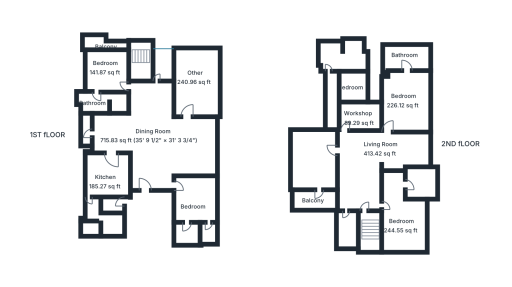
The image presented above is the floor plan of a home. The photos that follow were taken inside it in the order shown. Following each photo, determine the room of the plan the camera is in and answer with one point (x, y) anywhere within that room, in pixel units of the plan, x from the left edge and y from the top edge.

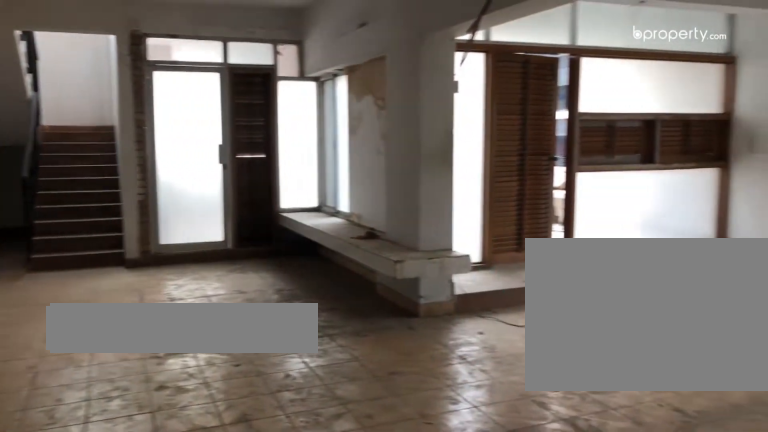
(145, 136)
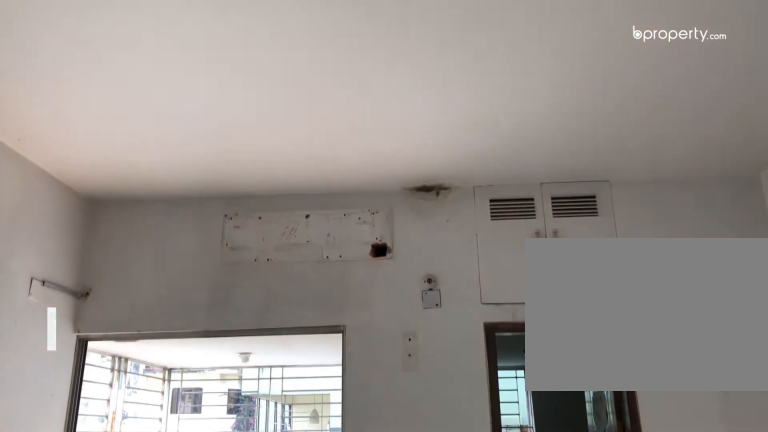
(193, 195)
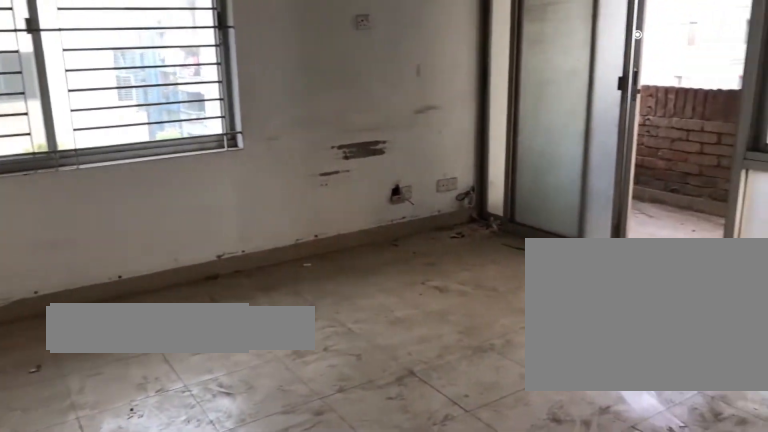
(106, 71)
